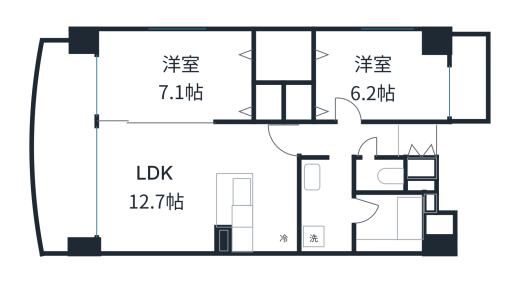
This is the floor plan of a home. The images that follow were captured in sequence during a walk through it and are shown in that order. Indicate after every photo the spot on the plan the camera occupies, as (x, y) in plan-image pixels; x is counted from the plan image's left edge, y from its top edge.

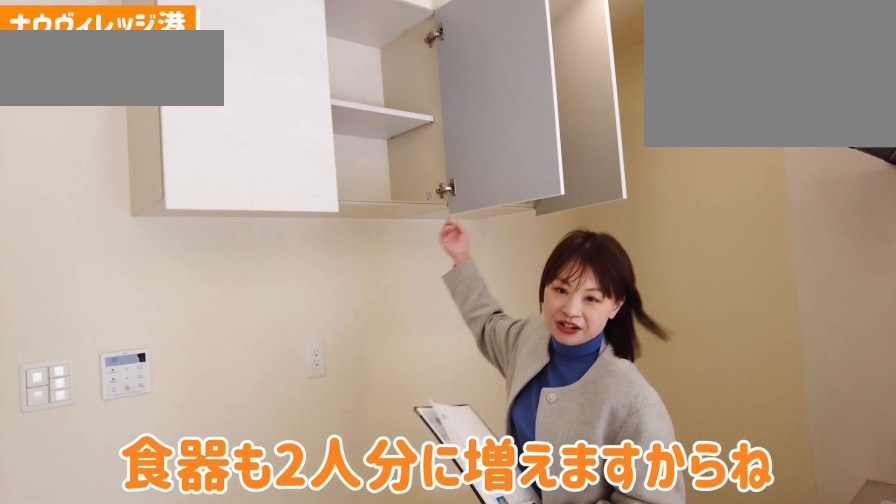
(272, 199)
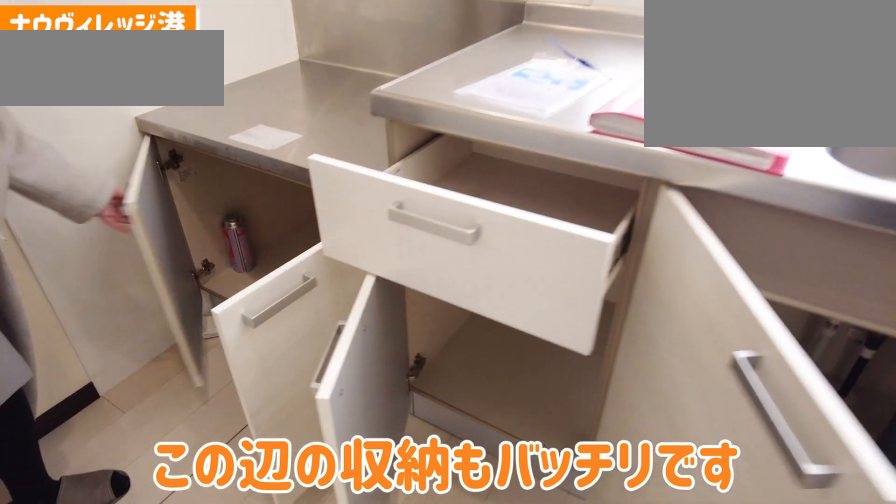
(272, 199)
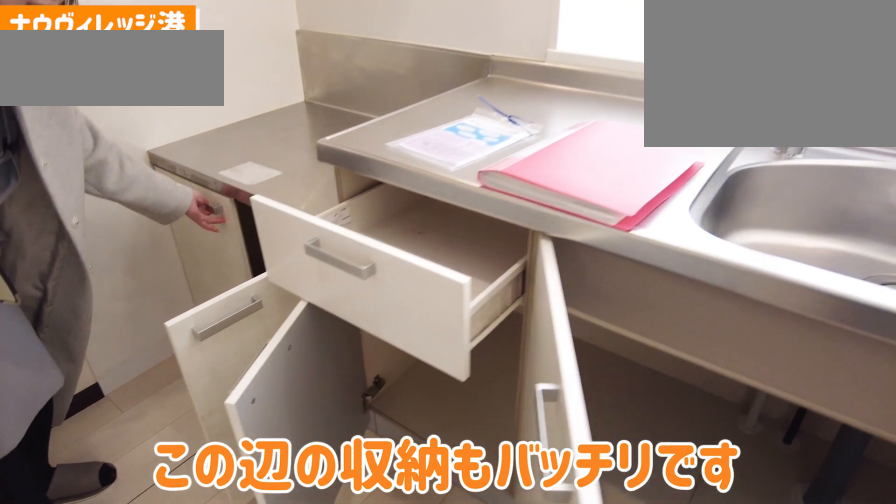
(272, 199)
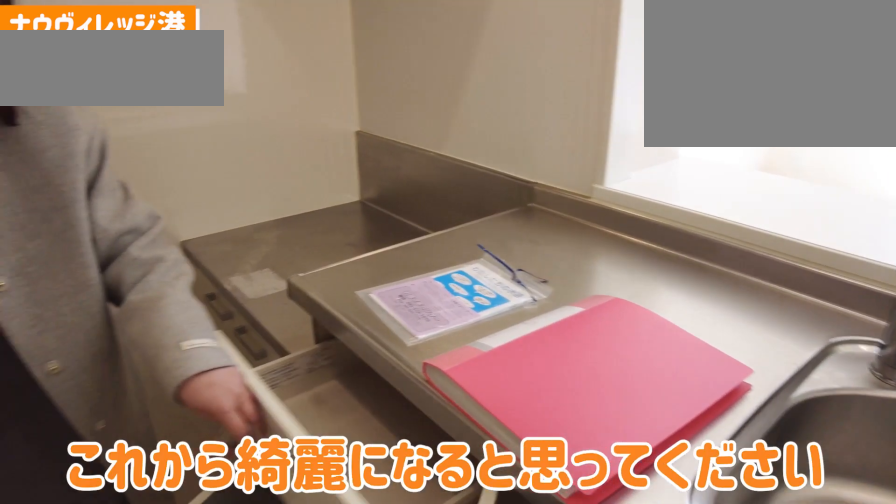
(272, 200)
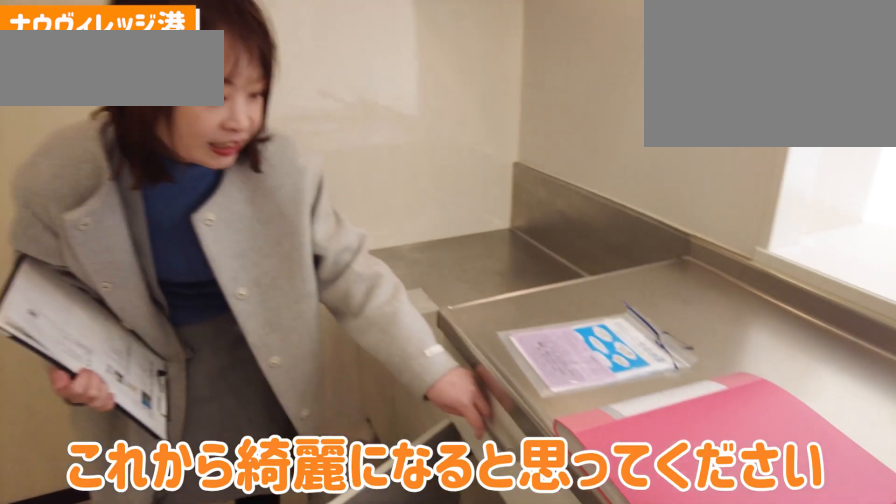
(272, 199)
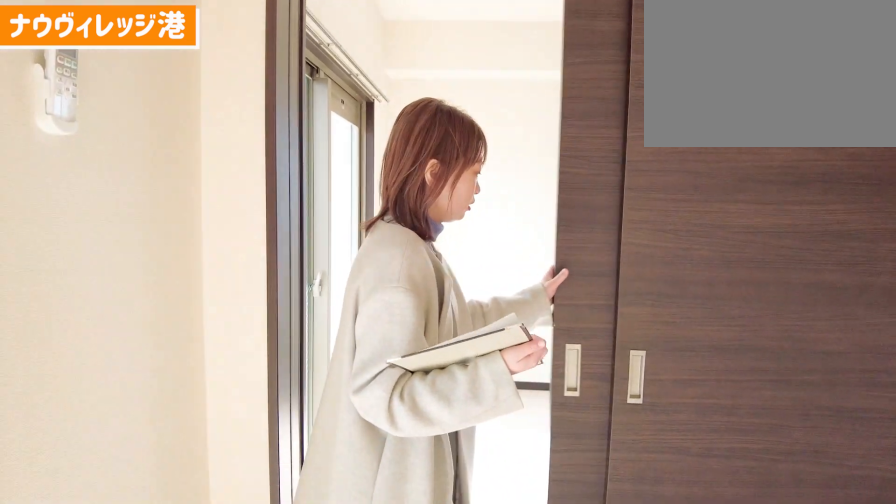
(125, 82)
